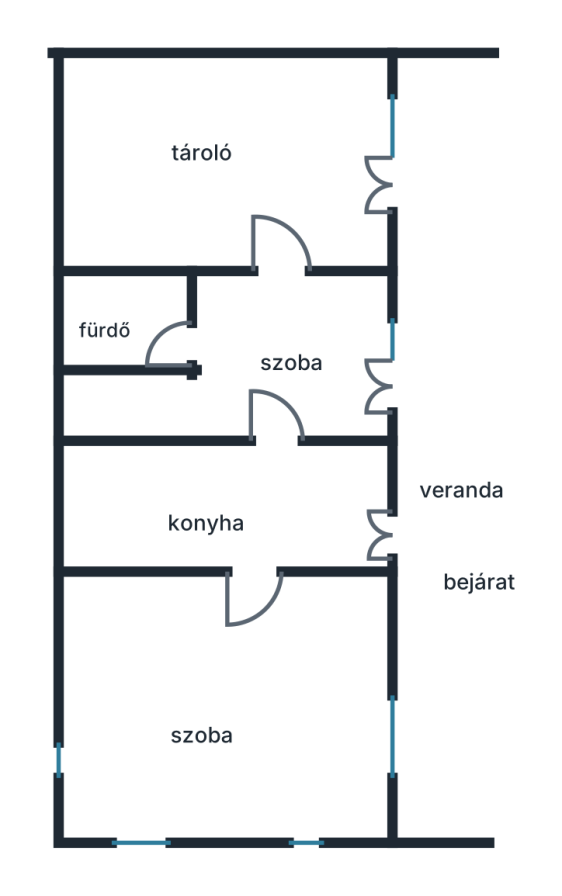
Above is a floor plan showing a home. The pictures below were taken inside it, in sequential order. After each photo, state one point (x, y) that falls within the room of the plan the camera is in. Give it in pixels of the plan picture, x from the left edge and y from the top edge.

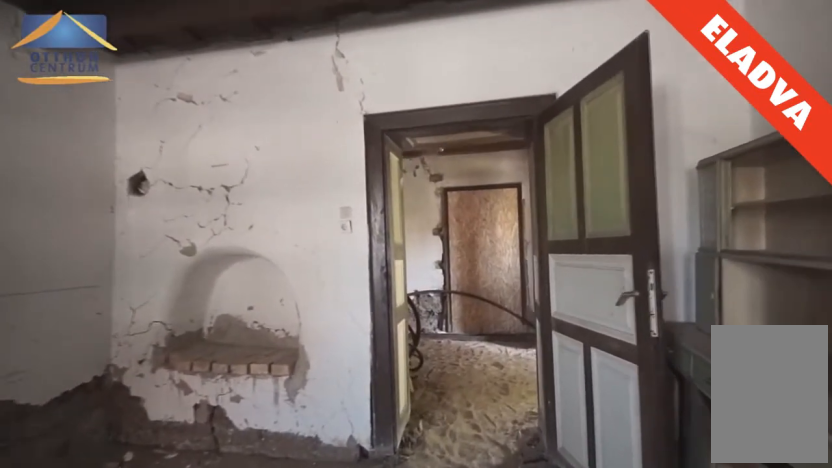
(252, 749)
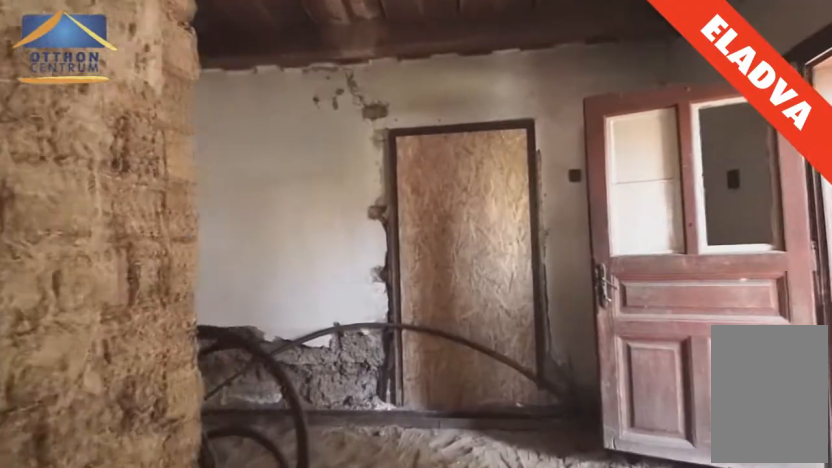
(244, 550)
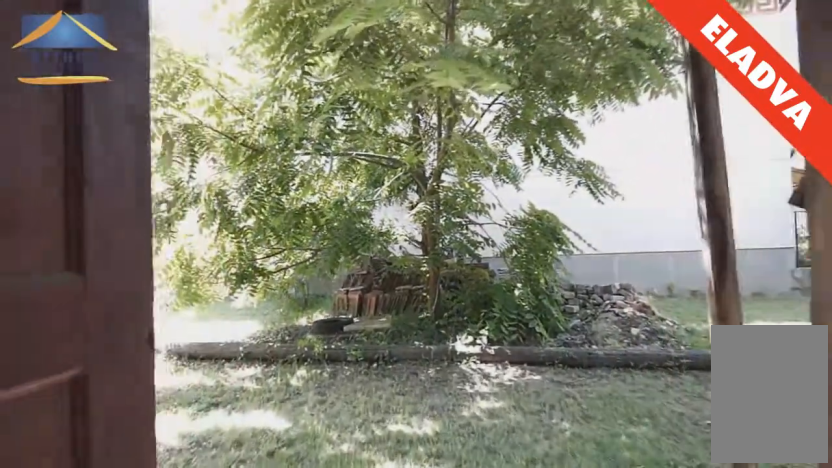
(373, 507)
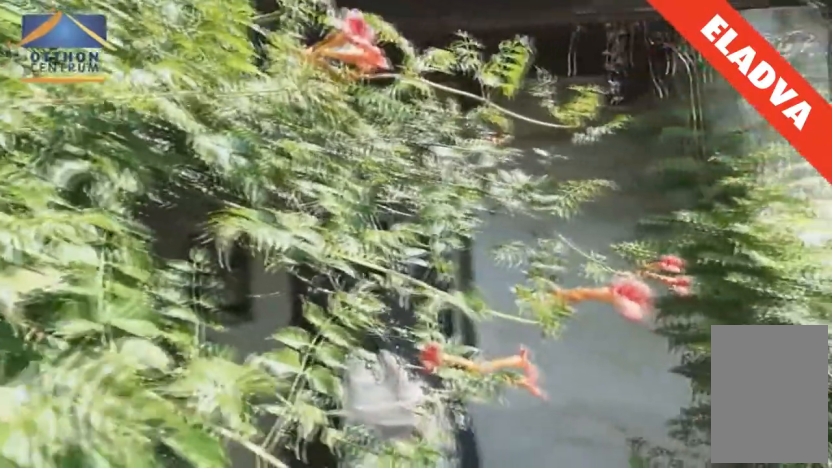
(441, 520)
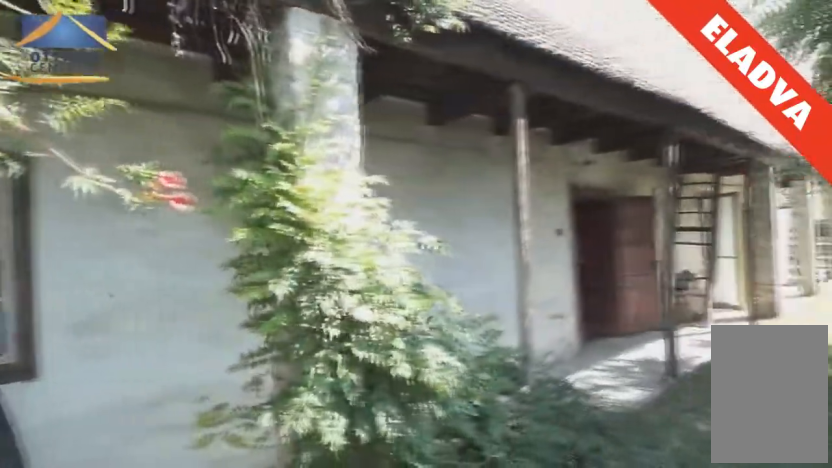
(441, 519)
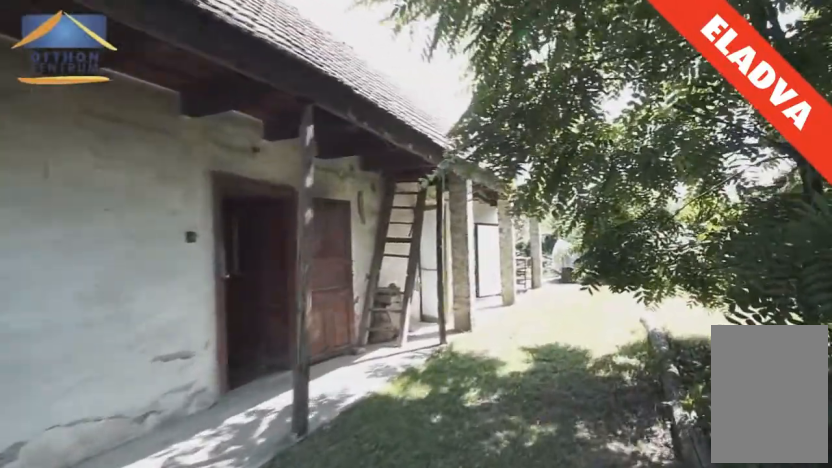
(446, 481)
